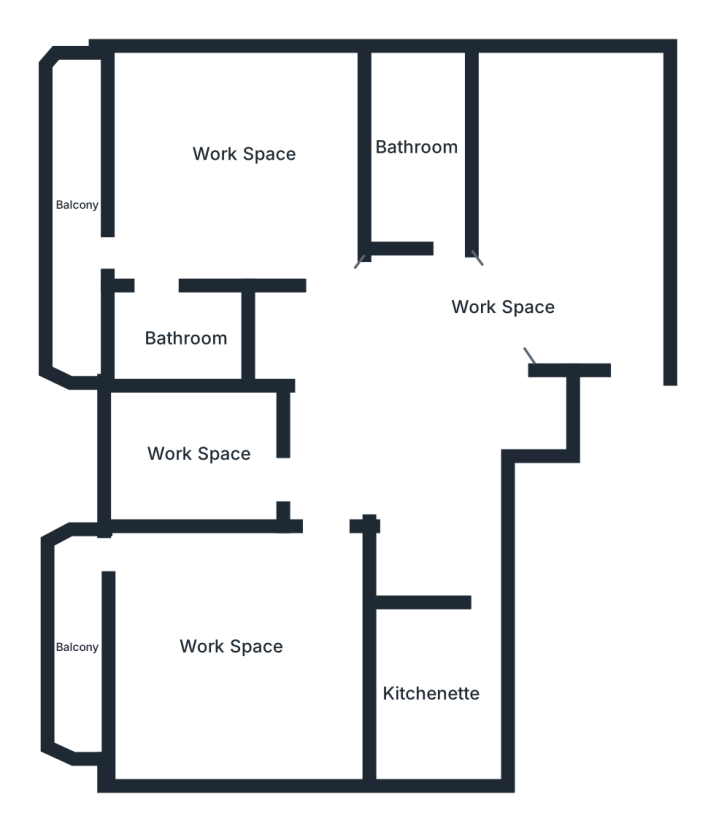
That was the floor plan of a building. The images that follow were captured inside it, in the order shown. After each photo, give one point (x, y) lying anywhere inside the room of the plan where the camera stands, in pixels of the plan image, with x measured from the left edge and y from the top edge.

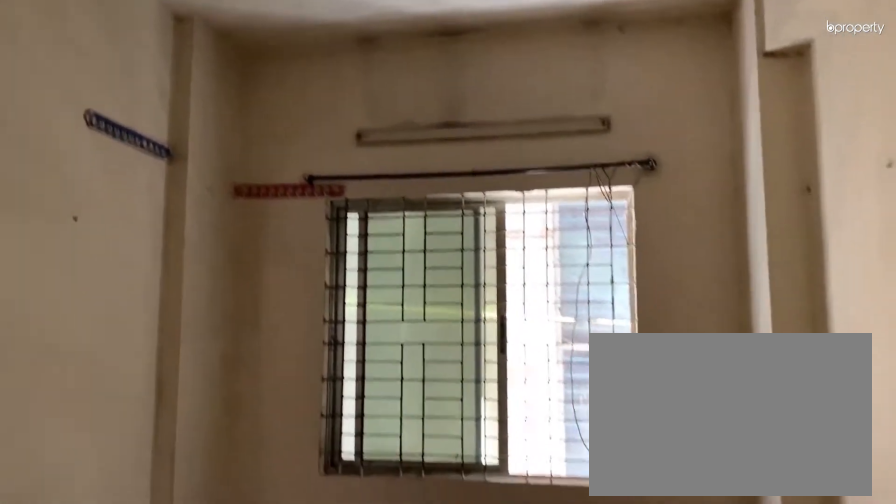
(510, 305)
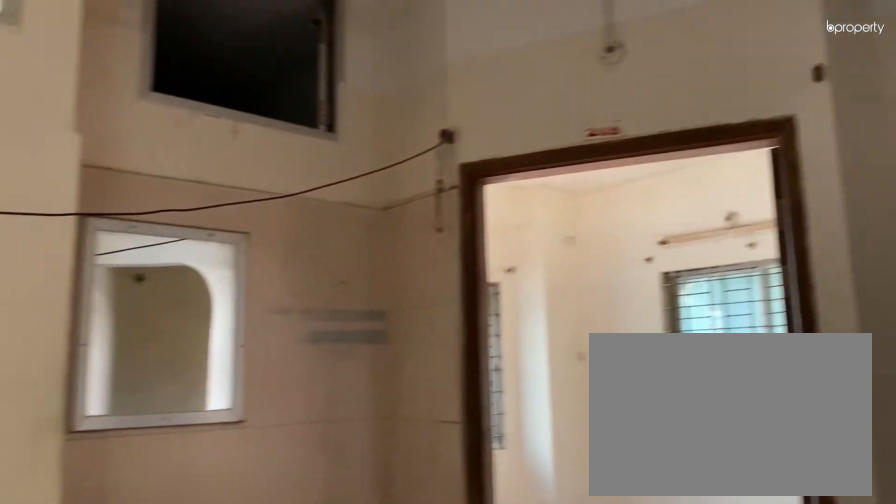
(510, 305)
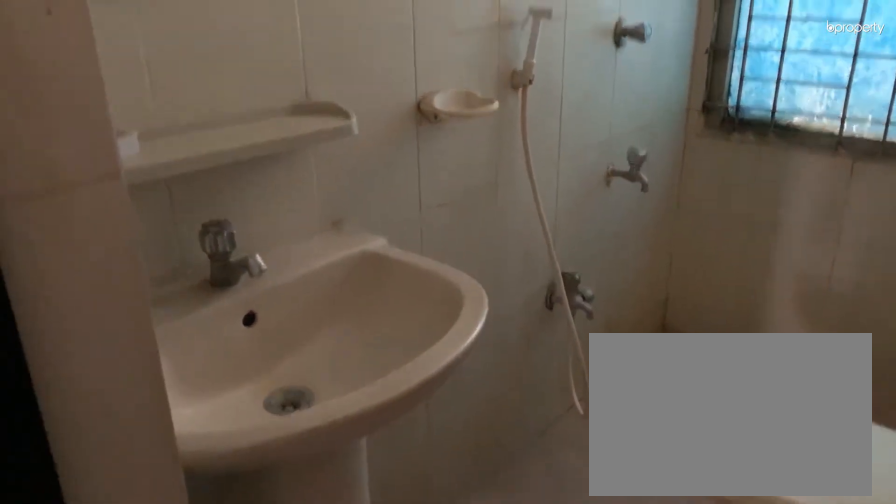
(416, 148)
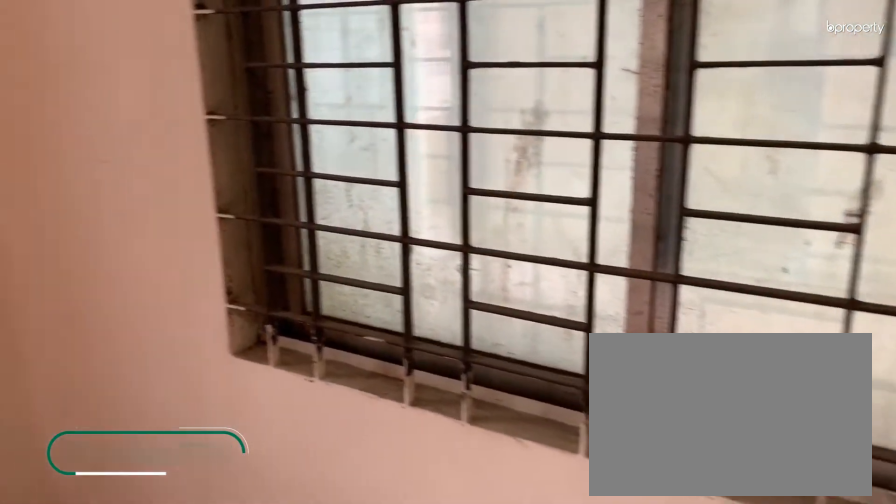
(242, 152)
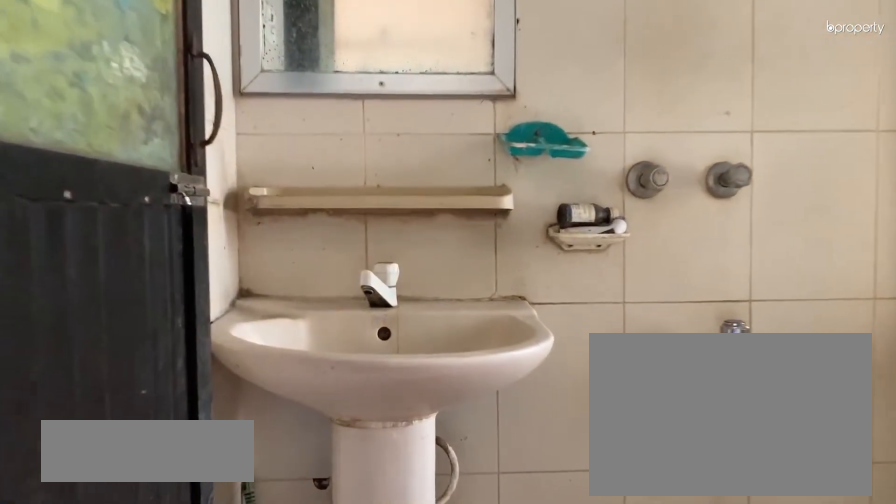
(187, 338)
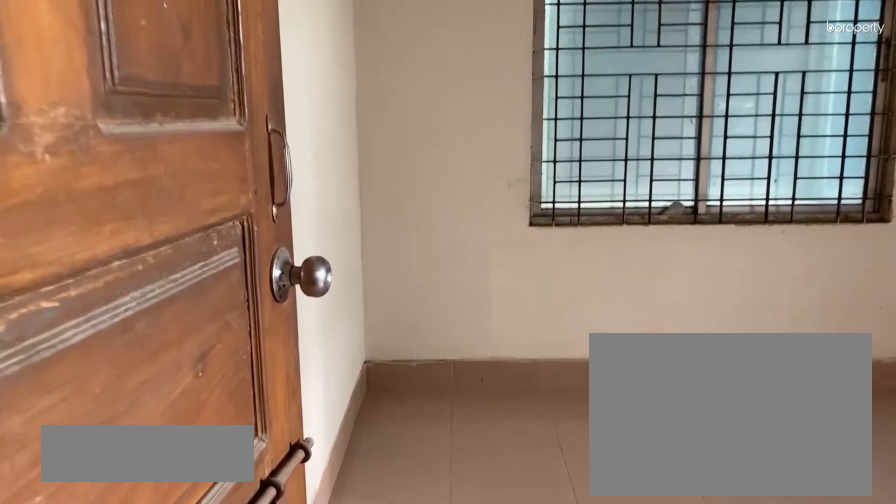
(231, 644)
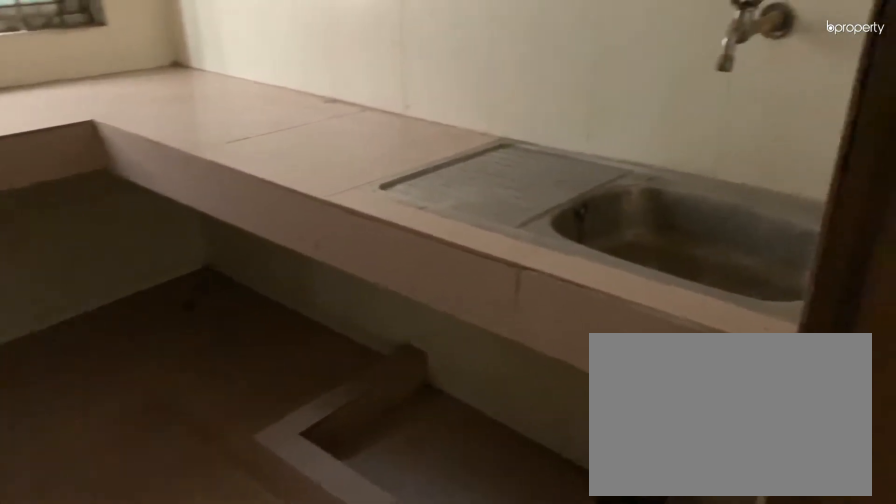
(433, 694)
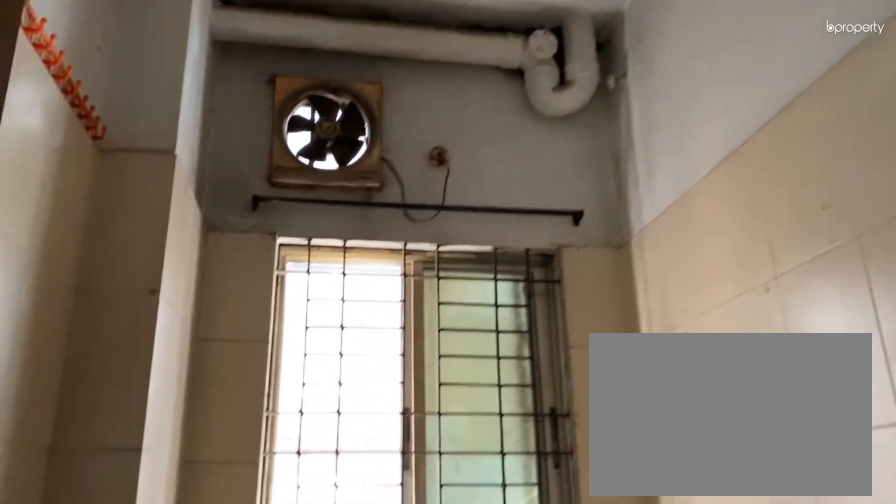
(433, 694)
